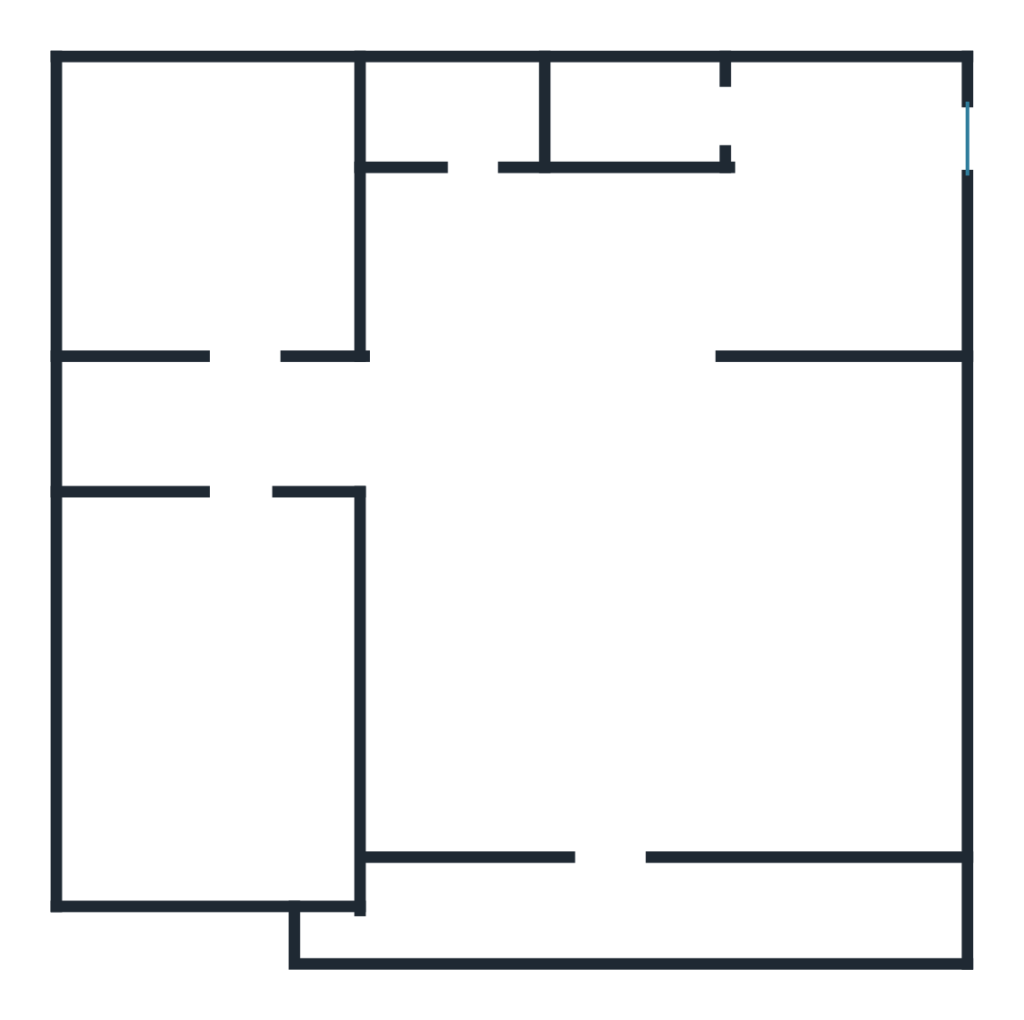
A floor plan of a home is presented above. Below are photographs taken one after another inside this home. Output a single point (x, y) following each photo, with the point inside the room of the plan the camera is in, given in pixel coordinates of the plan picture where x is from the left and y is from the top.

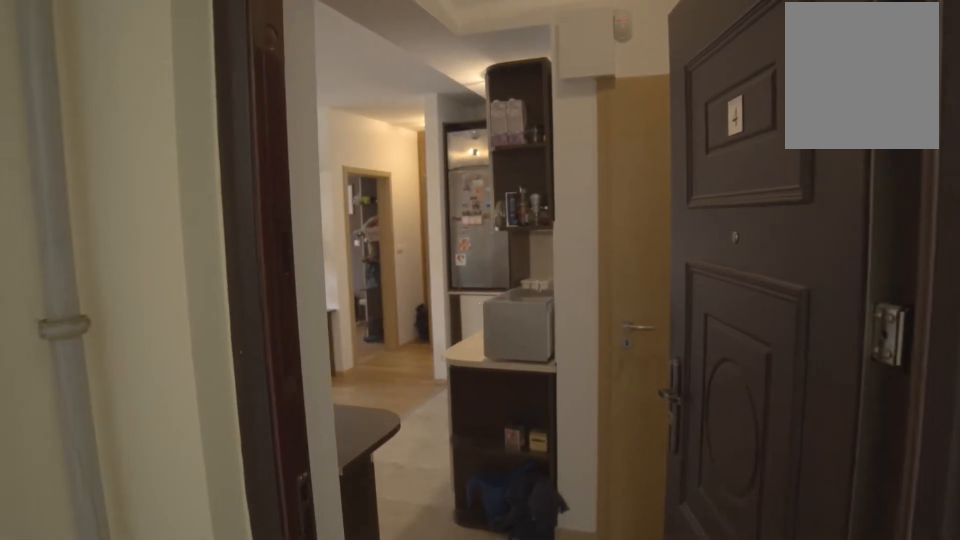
(853, 142)
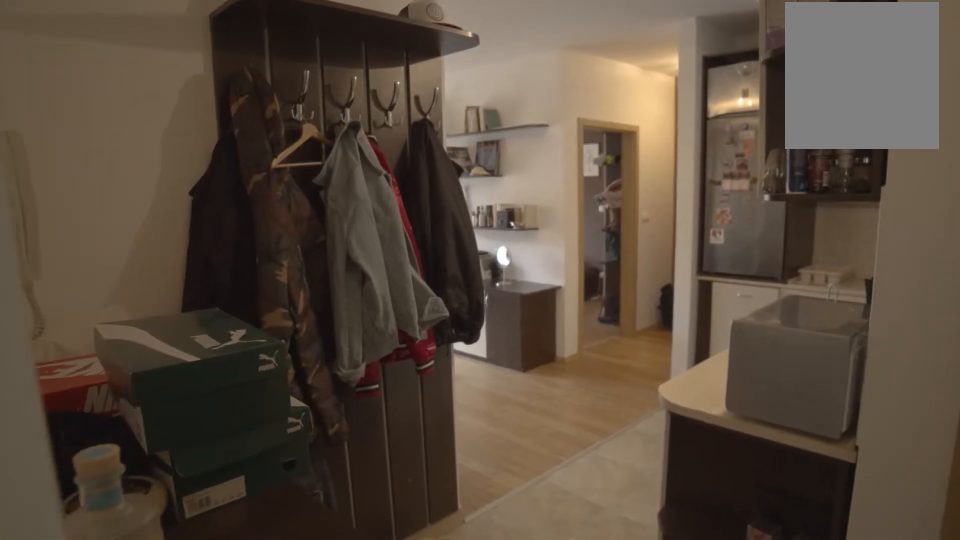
(853, 140)
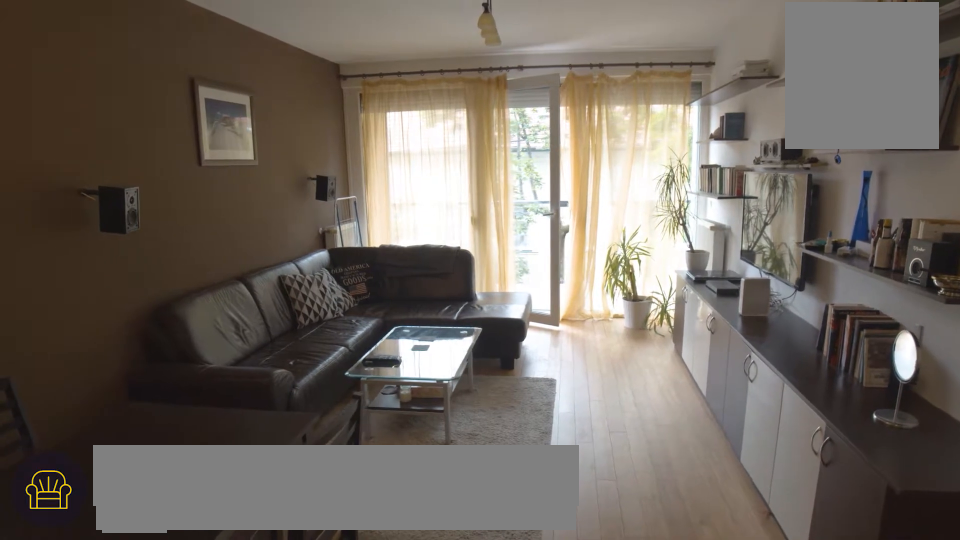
(678, 584)
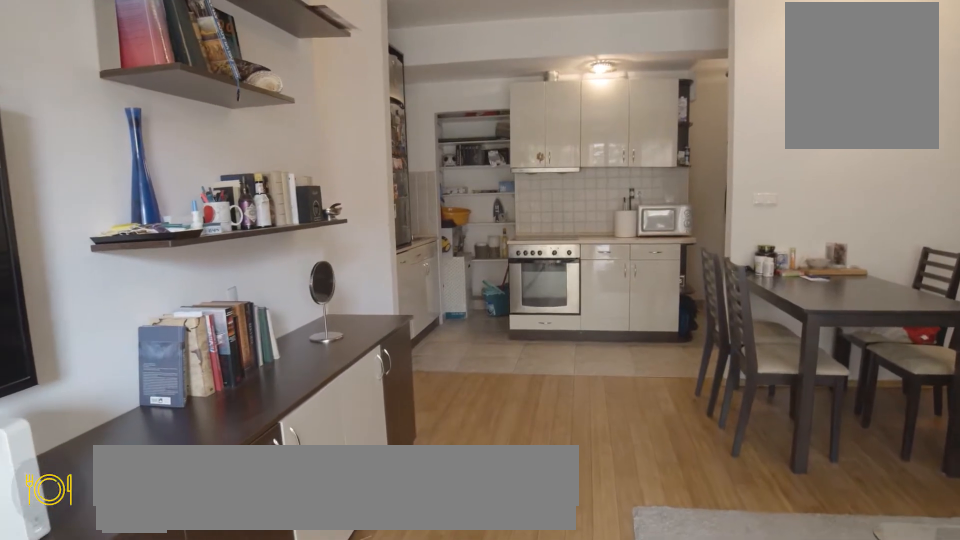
(677, 584)
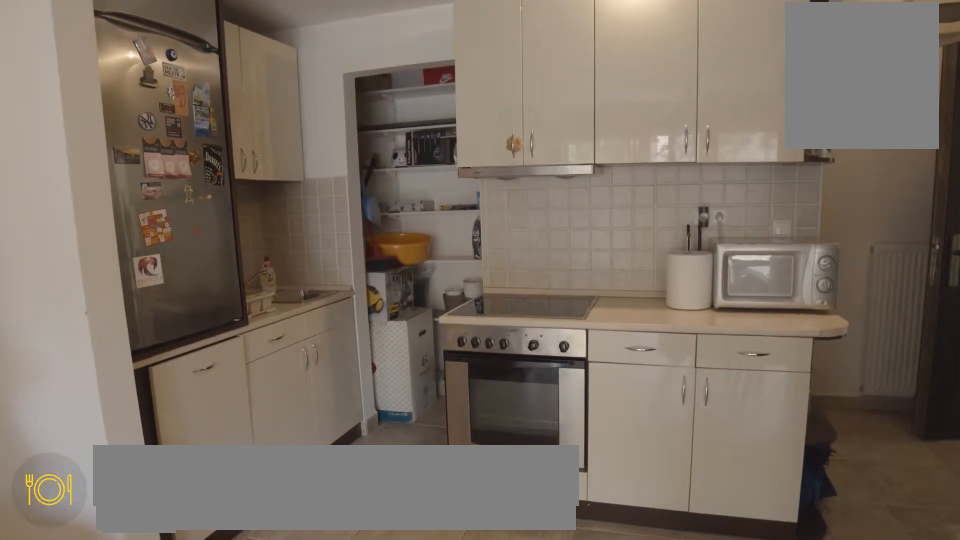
(557, 323)
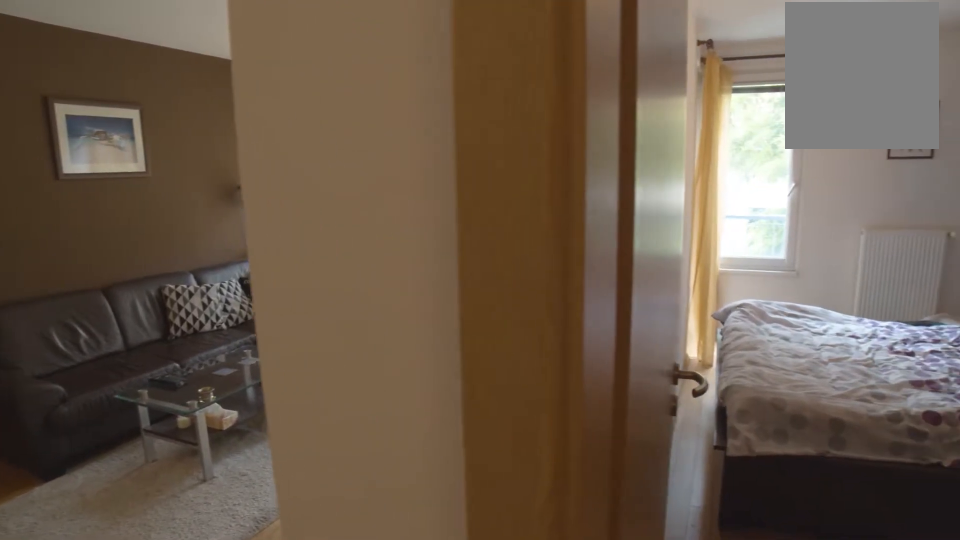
(216, 680)
